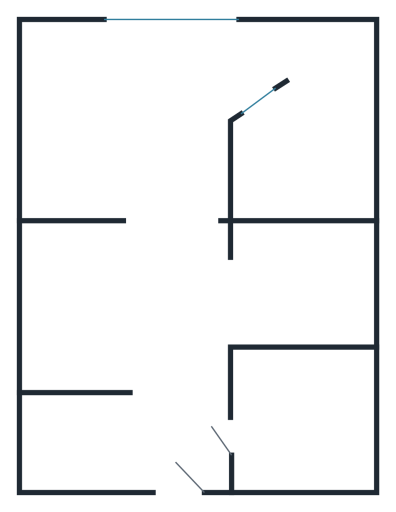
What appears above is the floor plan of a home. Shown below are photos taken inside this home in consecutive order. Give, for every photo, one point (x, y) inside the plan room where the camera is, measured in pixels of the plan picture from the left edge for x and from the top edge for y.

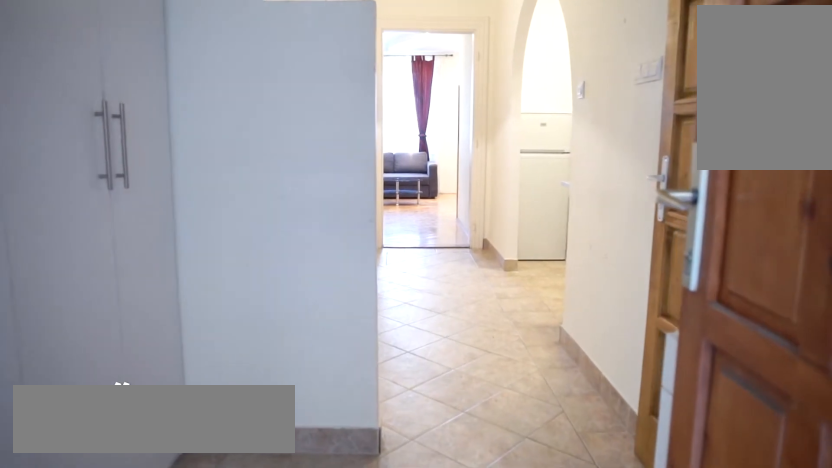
(154, 436)
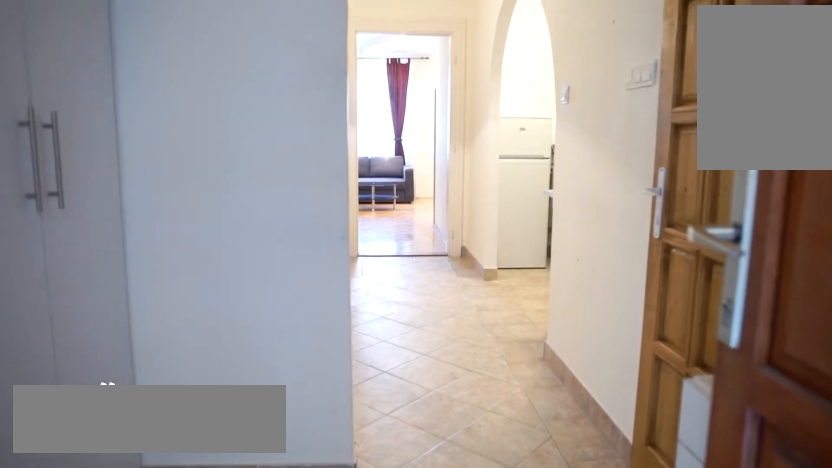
(153, 436)
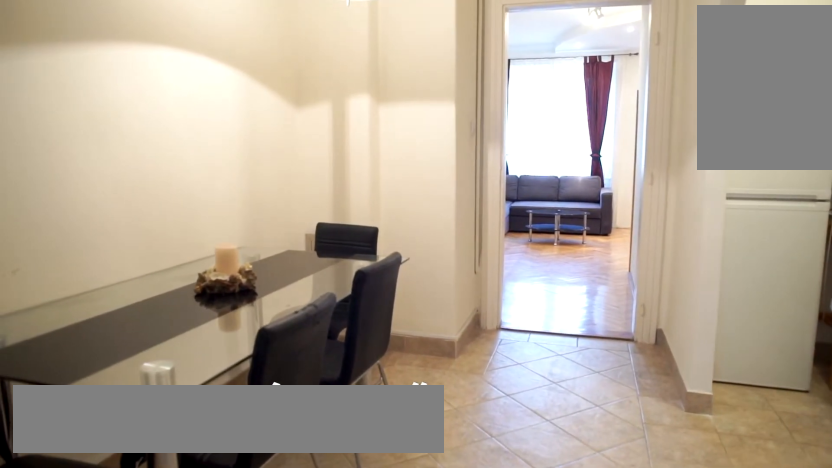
(140, 319)
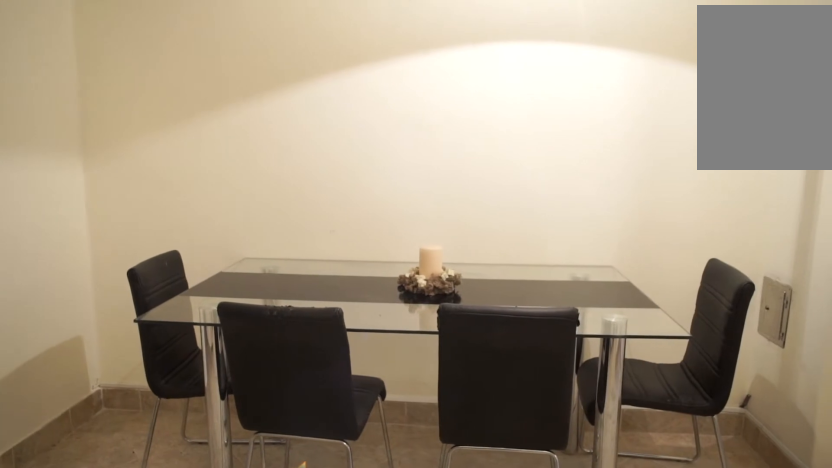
(139, 319)
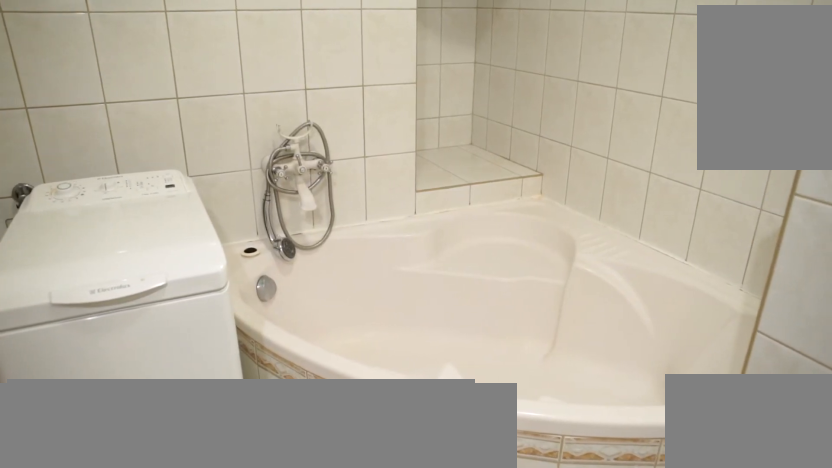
(288, 419)
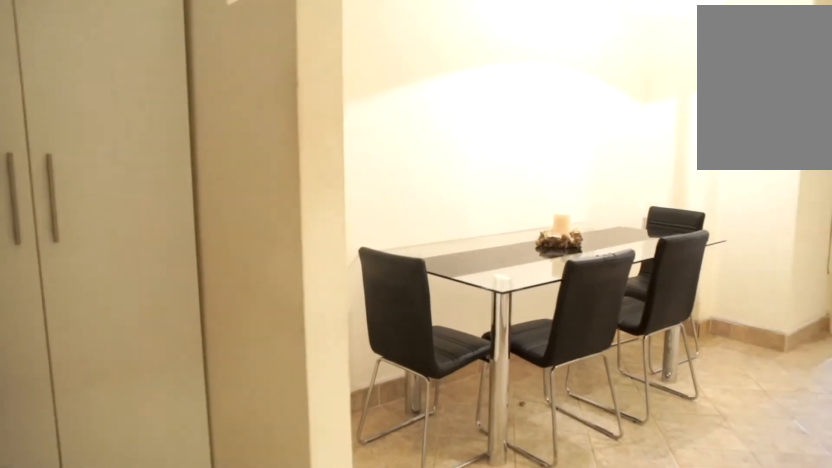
(139, 320)
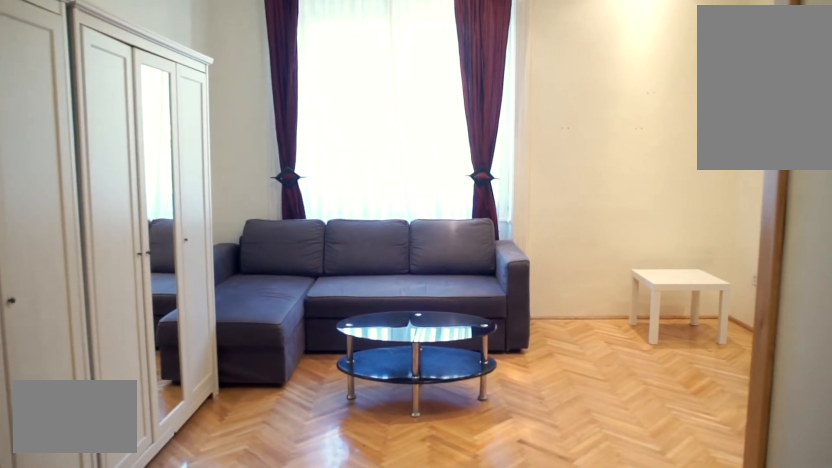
(154, 131)
